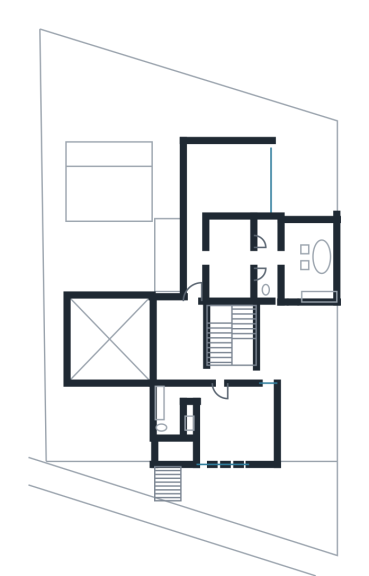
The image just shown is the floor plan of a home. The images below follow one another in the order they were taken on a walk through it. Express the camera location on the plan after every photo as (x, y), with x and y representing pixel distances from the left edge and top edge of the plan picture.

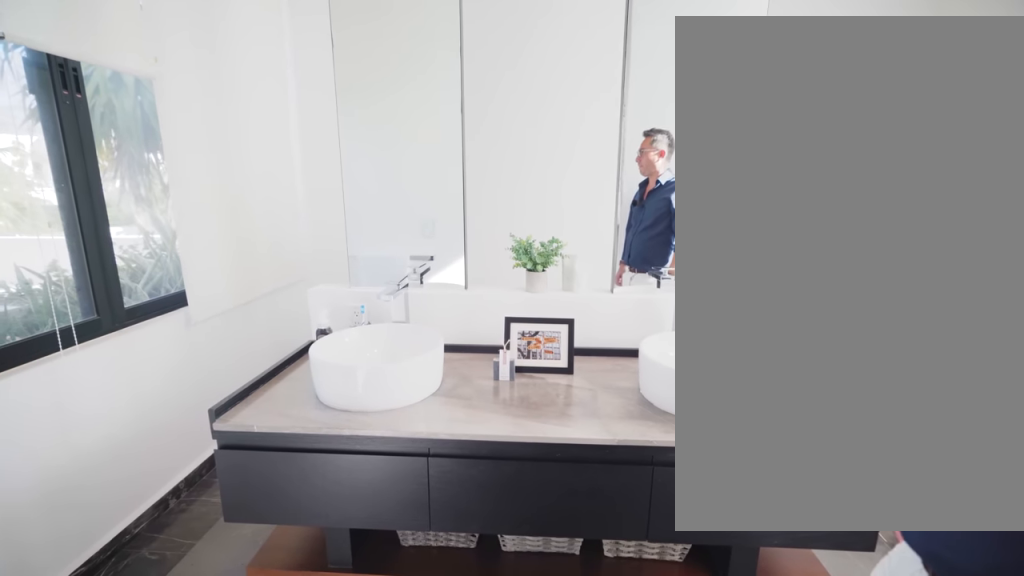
(284, 258)
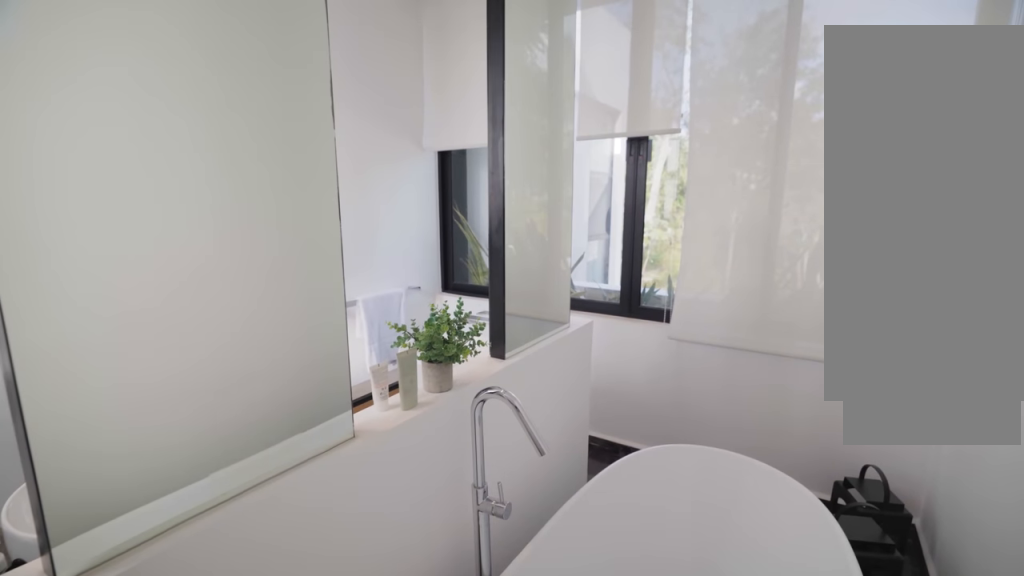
(324, 270)
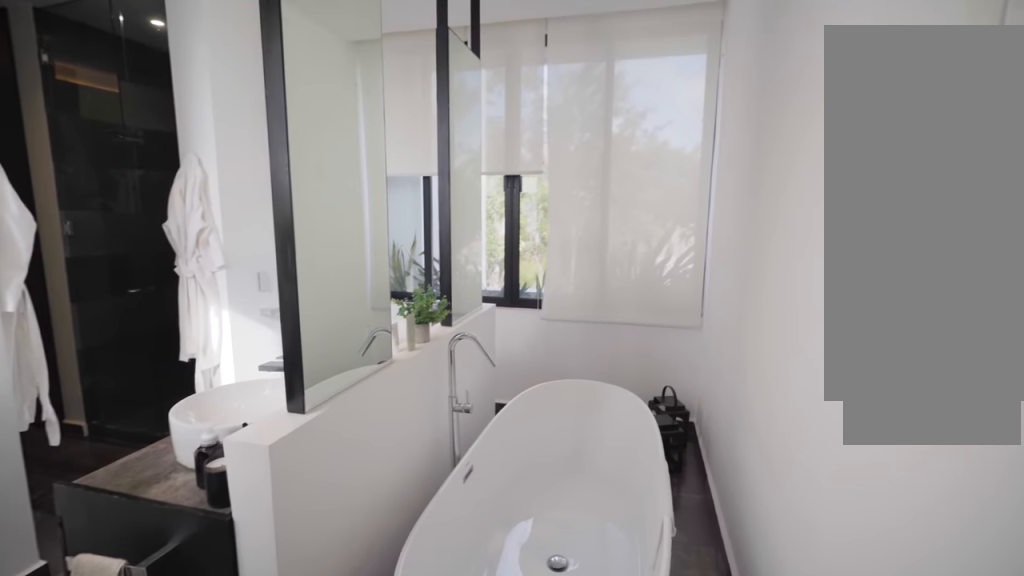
(318, 281)
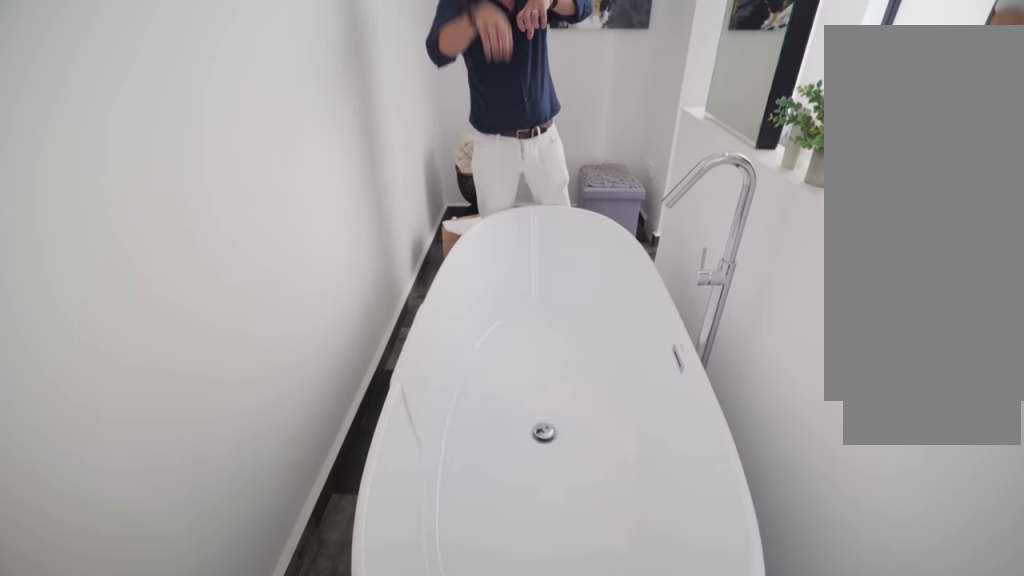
(317, 235)
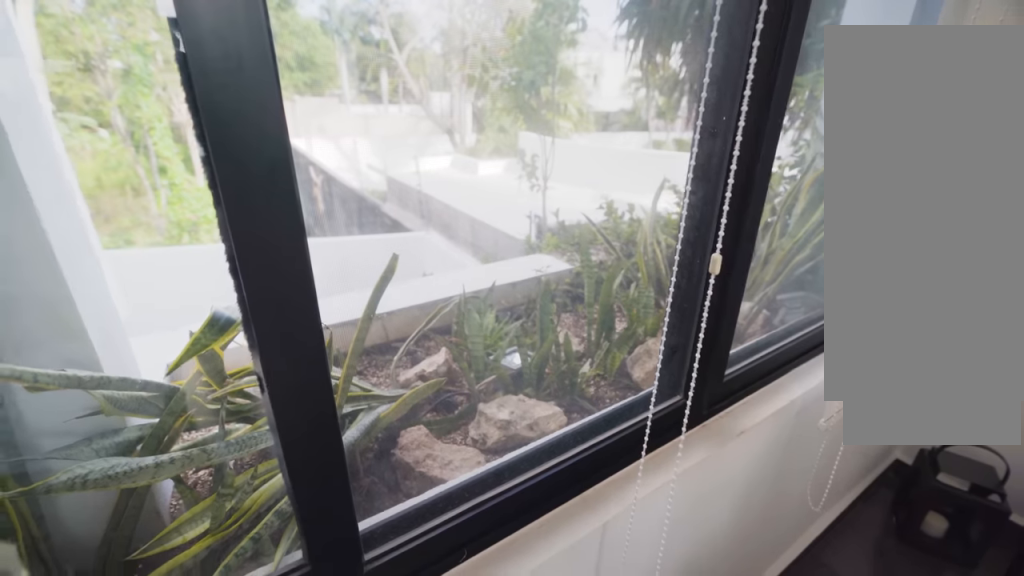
(292, 235)
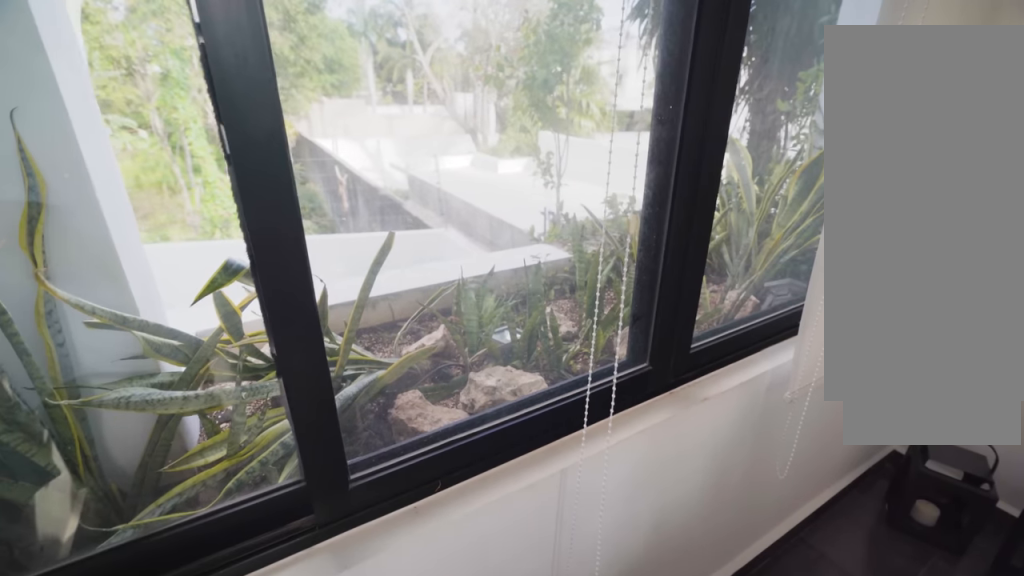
(292, 235)
